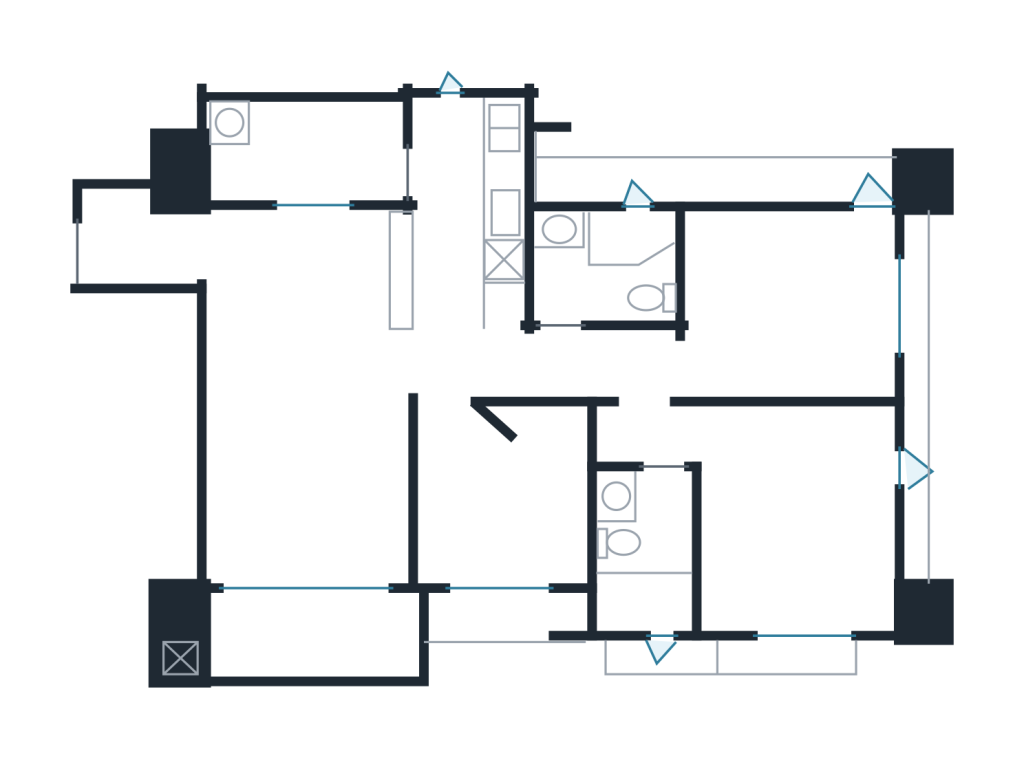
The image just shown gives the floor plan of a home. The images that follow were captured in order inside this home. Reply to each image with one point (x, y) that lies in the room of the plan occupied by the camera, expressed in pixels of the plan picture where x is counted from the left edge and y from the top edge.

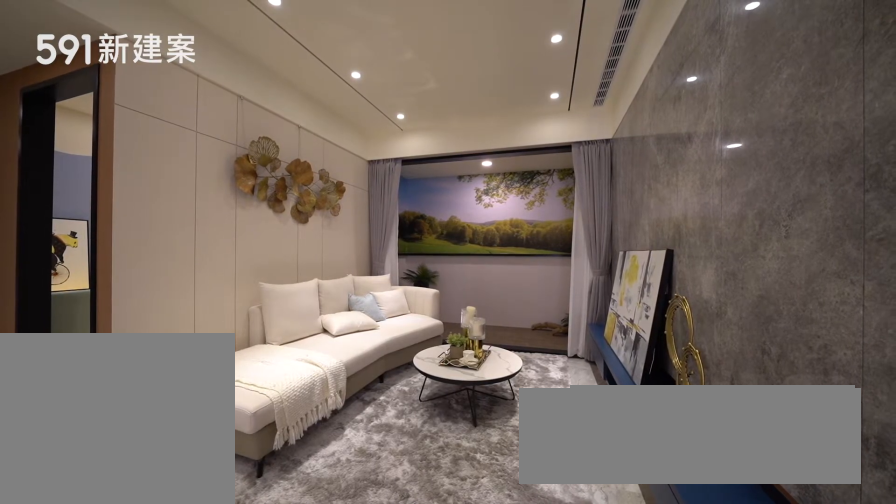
(311, 474)
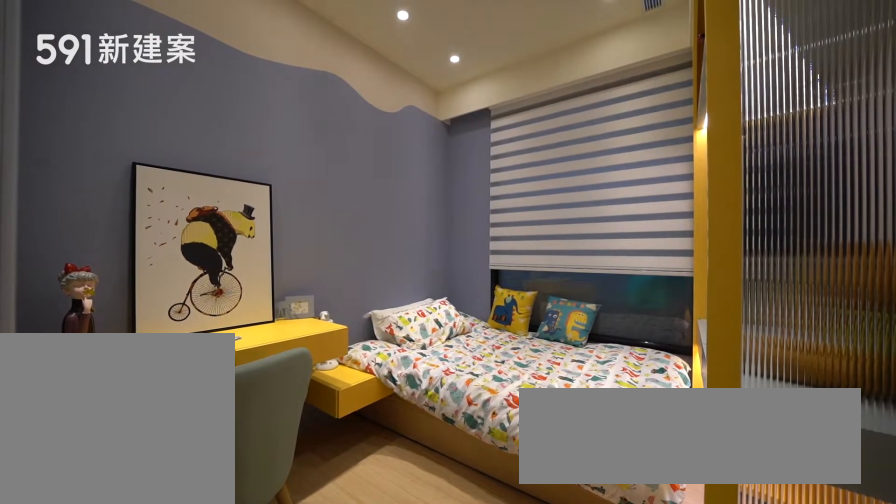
(509, 496)
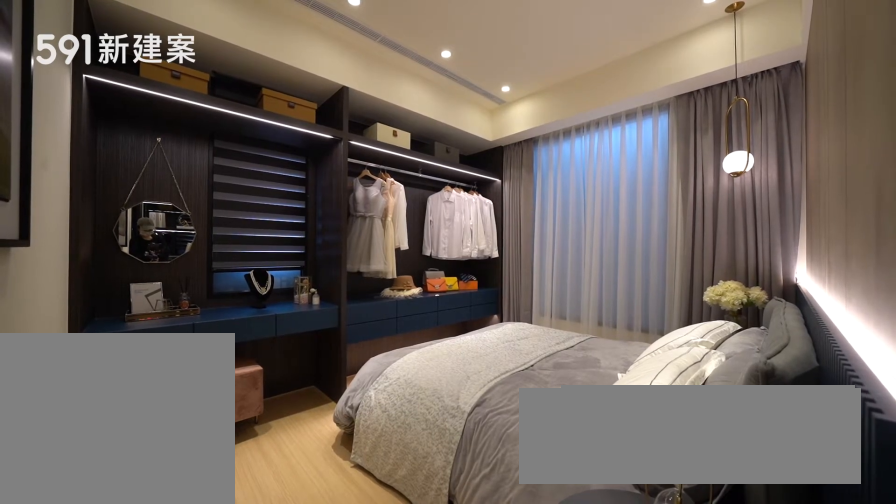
(778, 510)
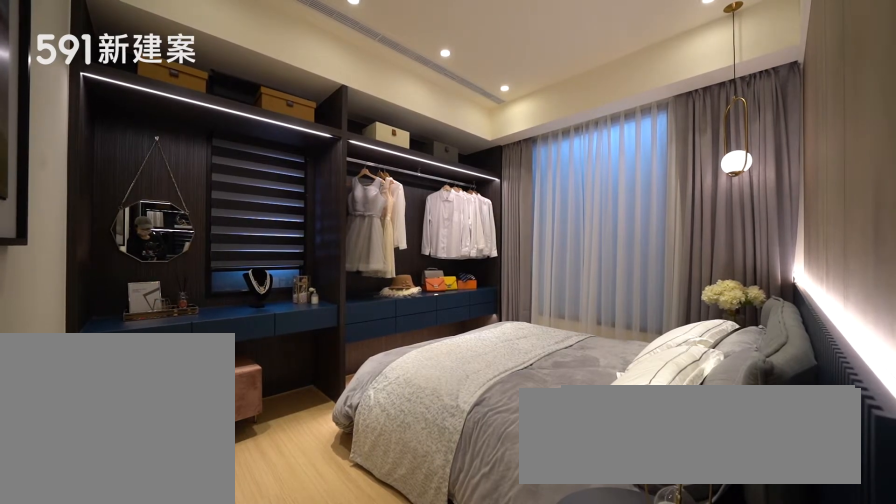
(778, 510)
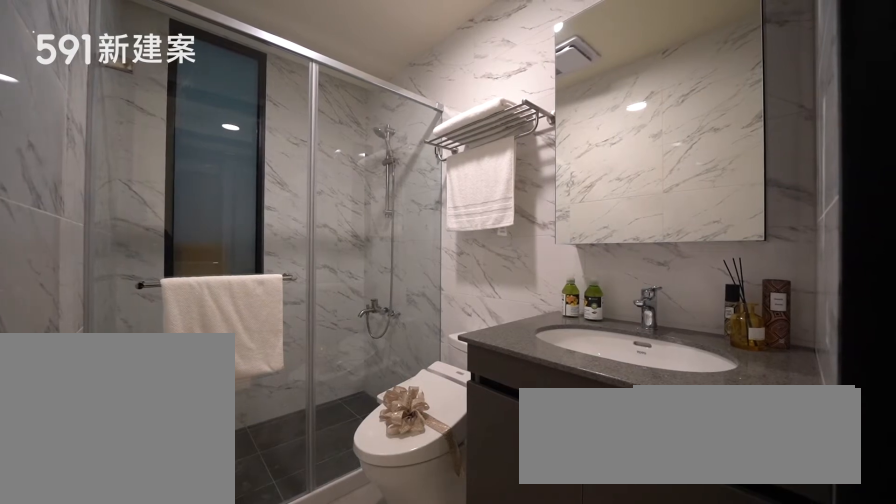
(640, 557)
